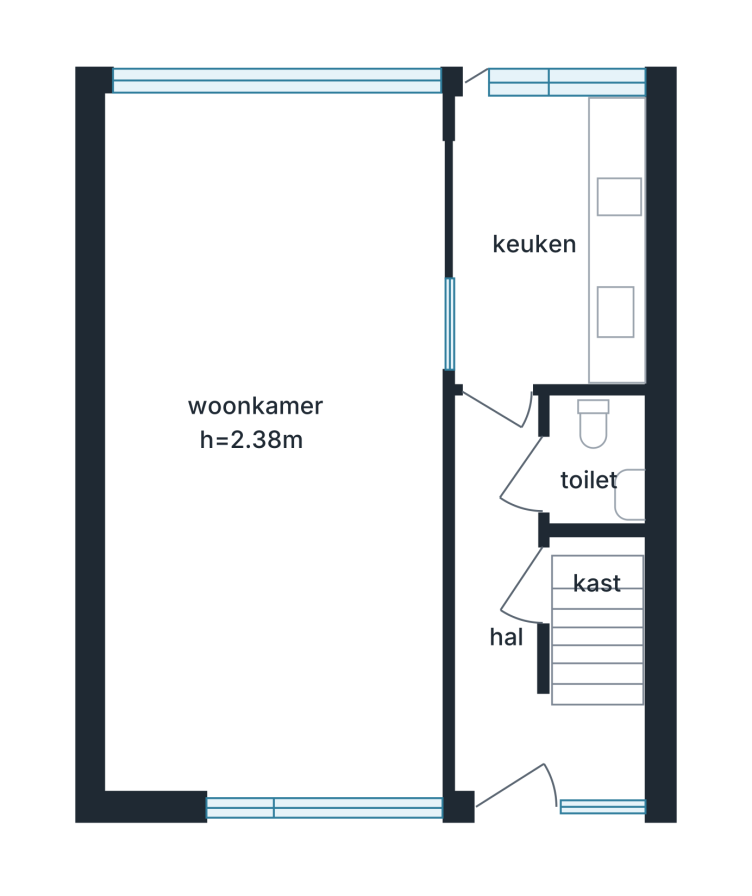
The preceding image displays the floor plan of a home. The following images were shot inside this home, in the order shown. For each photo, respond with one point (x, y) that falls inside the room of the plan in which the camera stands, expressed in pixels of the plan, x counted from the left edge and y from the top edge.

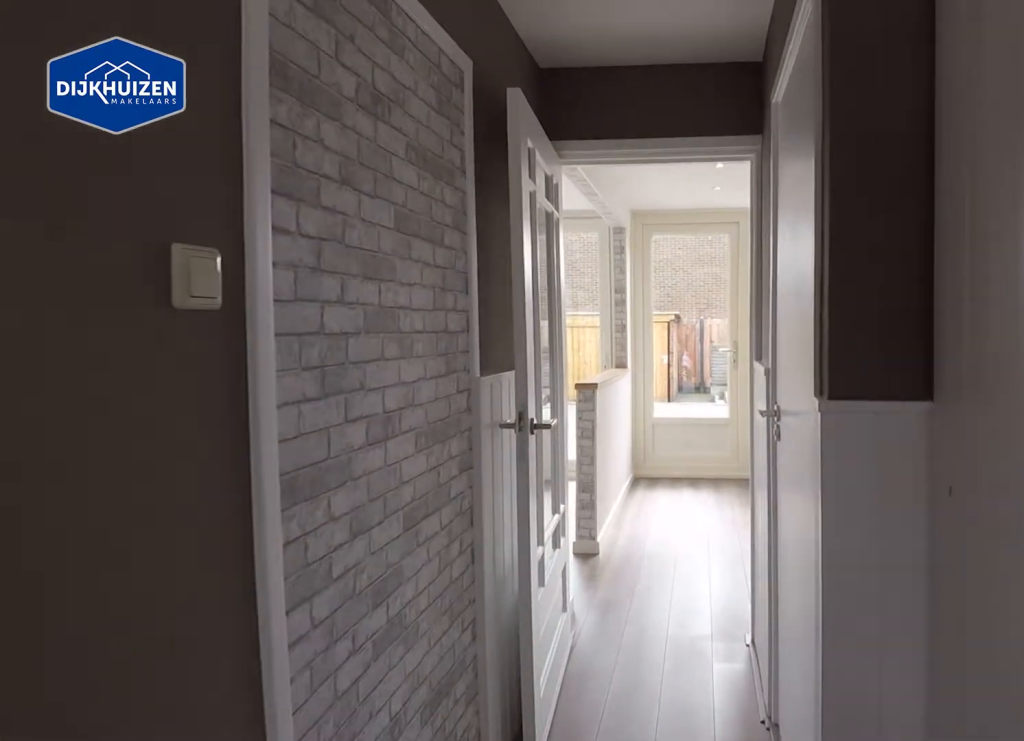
(517, 629)
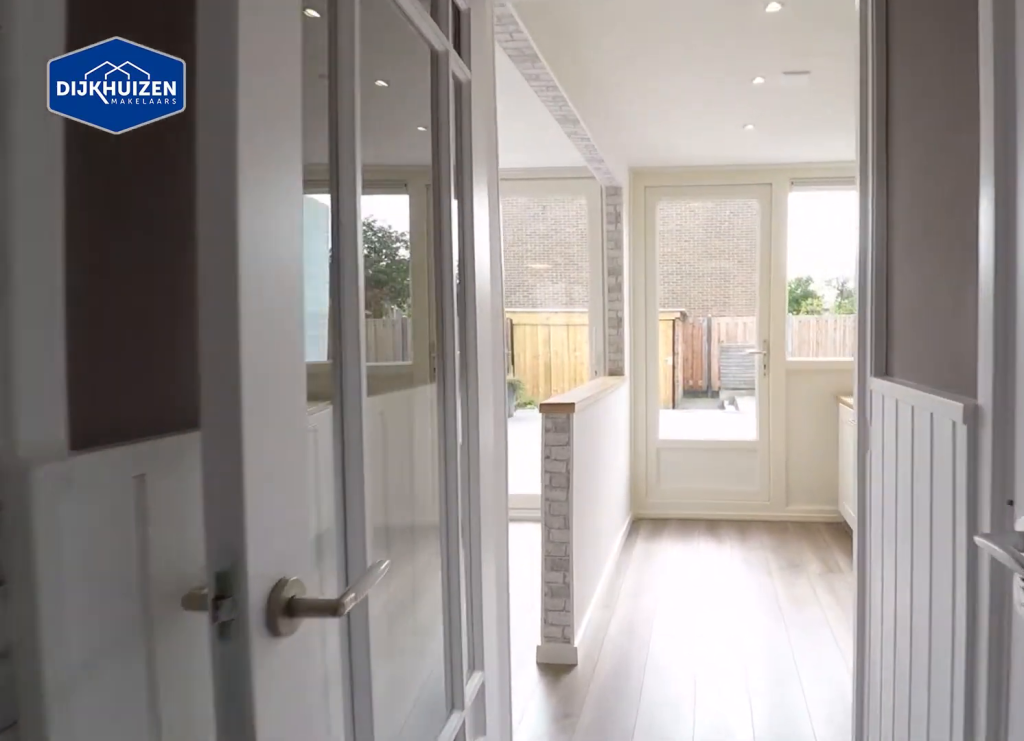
(517, 629)
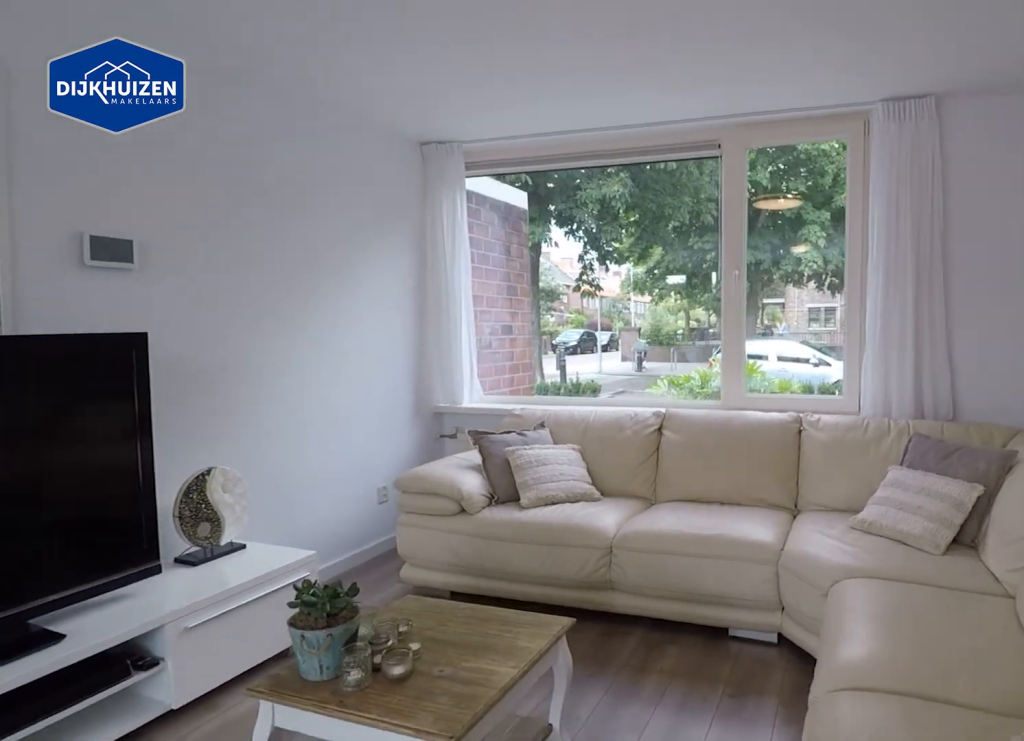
(200, 297)
